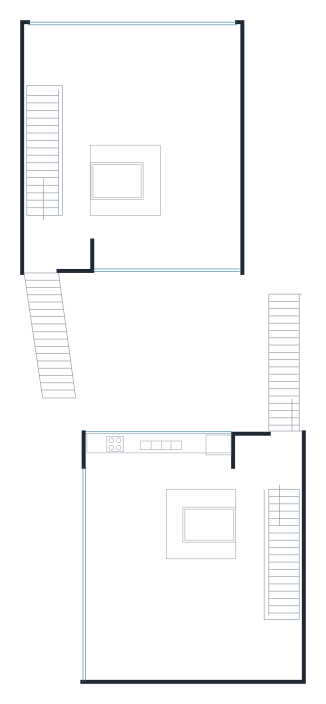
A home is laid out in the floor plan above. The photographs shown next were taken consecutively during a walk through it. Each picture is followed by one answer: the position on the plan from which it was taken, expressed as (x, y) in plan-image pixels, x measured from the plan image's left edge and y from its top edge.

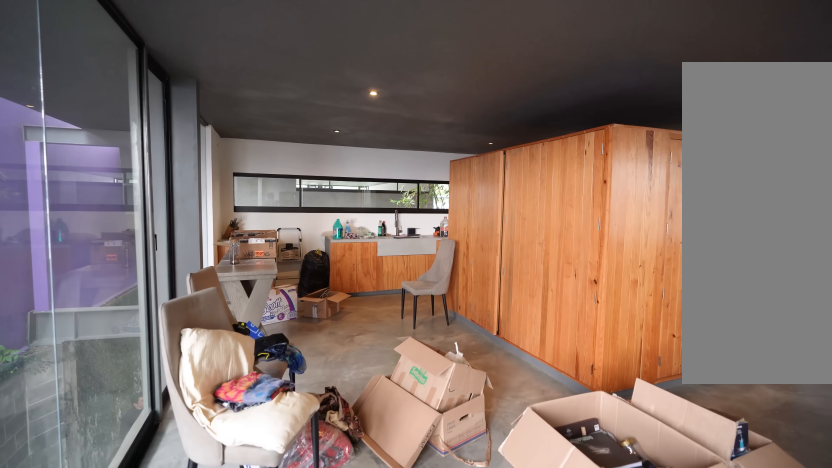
(98, 641)
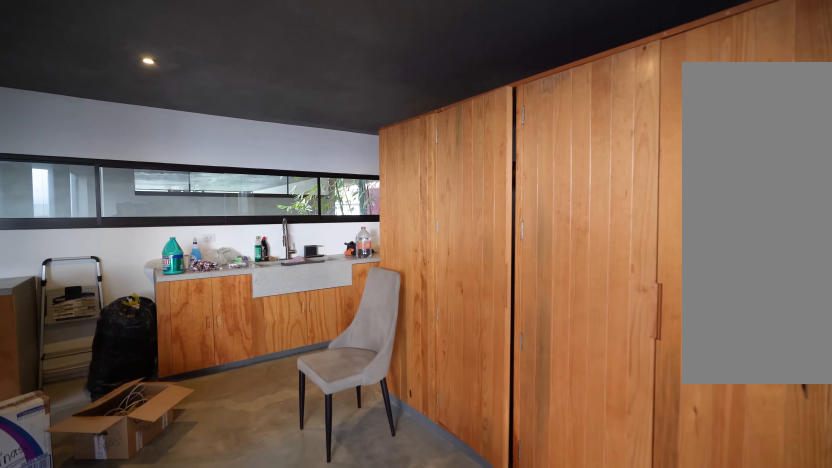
(109, 569)
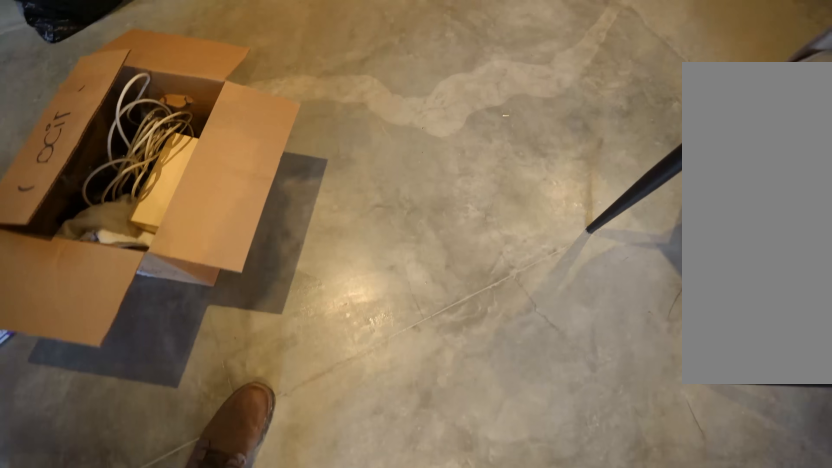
(128, 507)
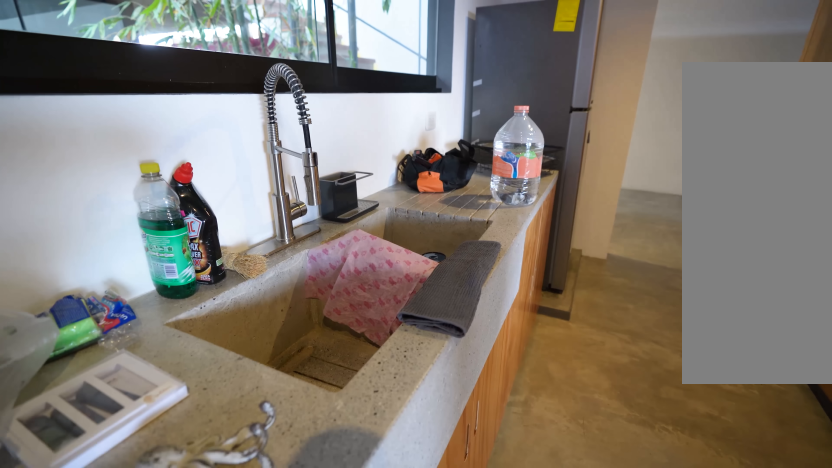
(144, 473)
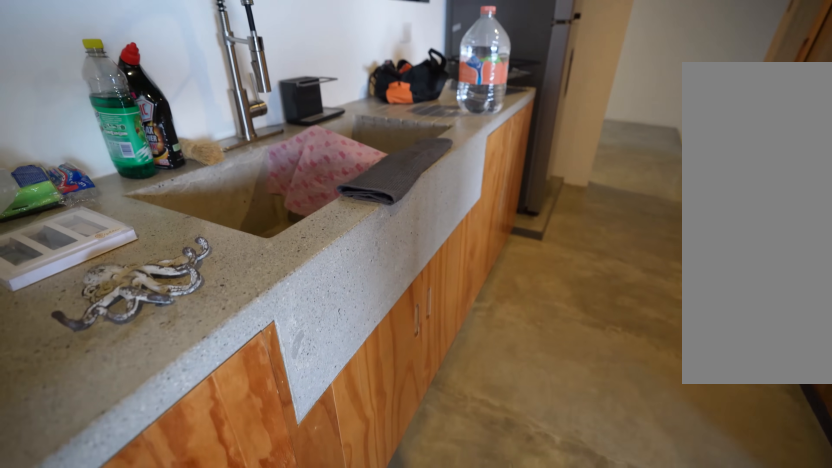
(134, 468)
